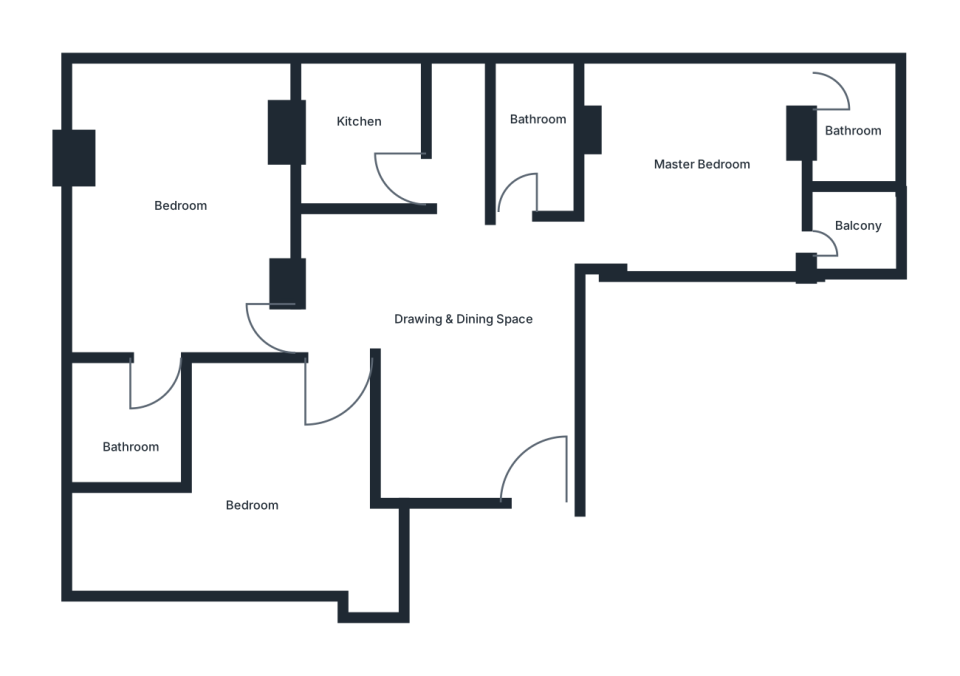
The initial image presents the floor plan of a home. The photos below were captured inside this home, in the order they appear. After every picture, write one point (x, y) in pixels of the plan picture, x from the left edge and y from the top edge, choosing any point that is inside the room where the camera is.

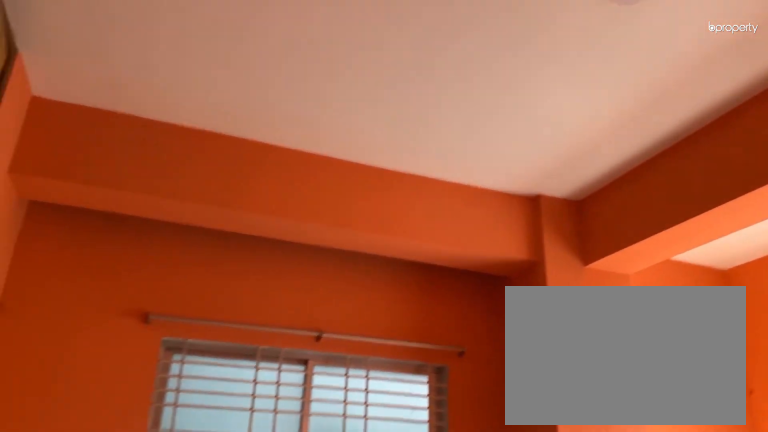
(174, 207)
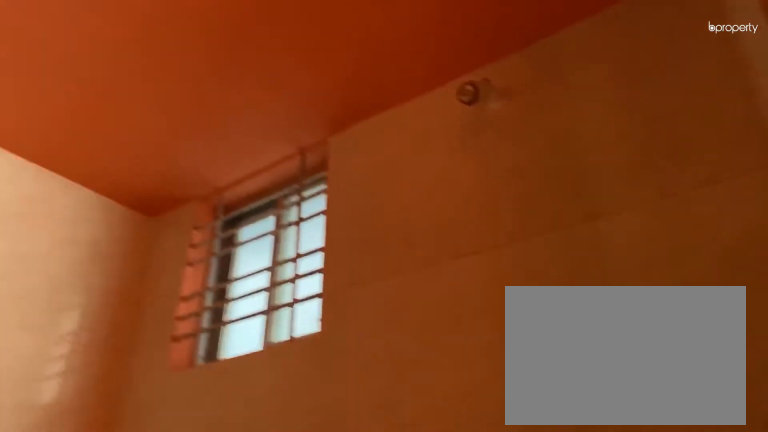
(144, 449)
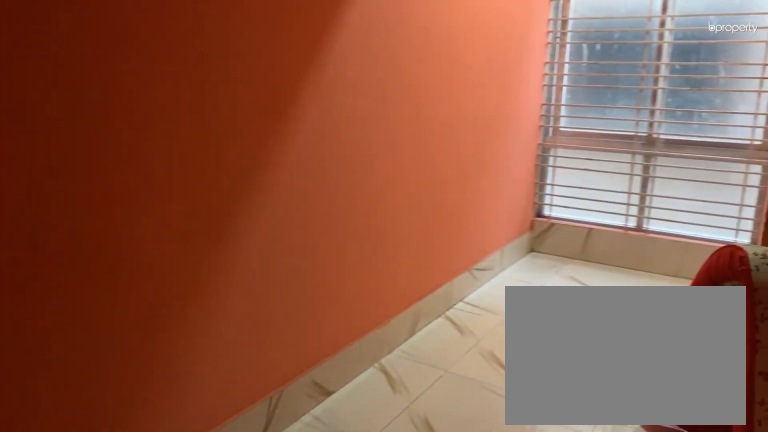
(308, 456)
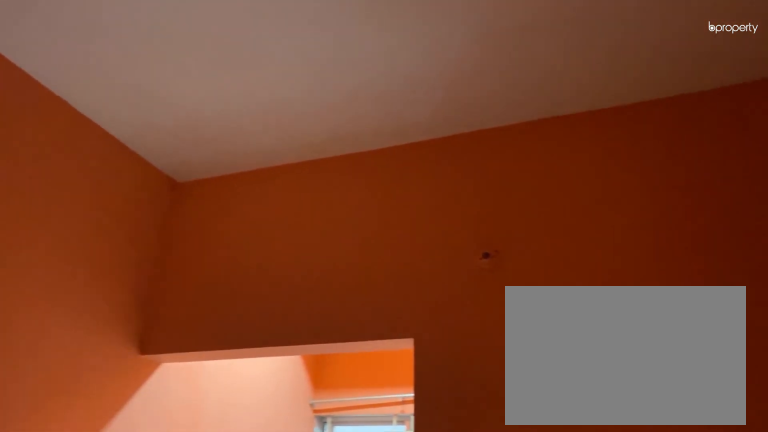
(294, 467)
